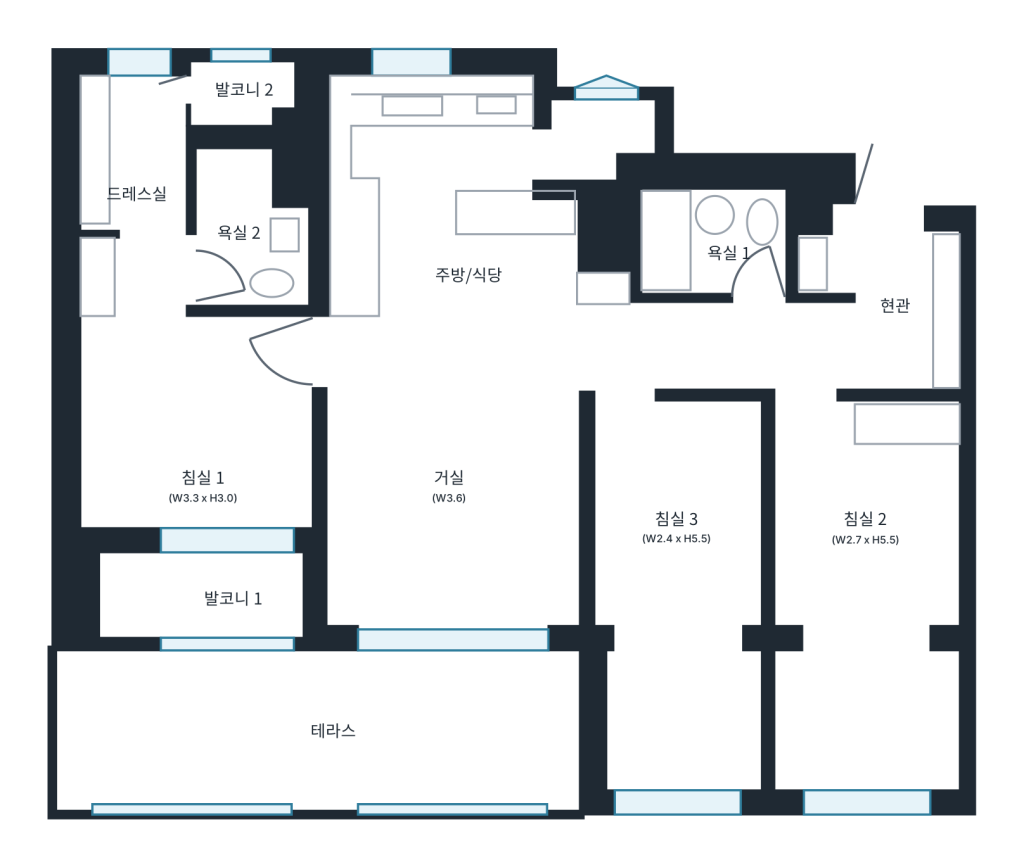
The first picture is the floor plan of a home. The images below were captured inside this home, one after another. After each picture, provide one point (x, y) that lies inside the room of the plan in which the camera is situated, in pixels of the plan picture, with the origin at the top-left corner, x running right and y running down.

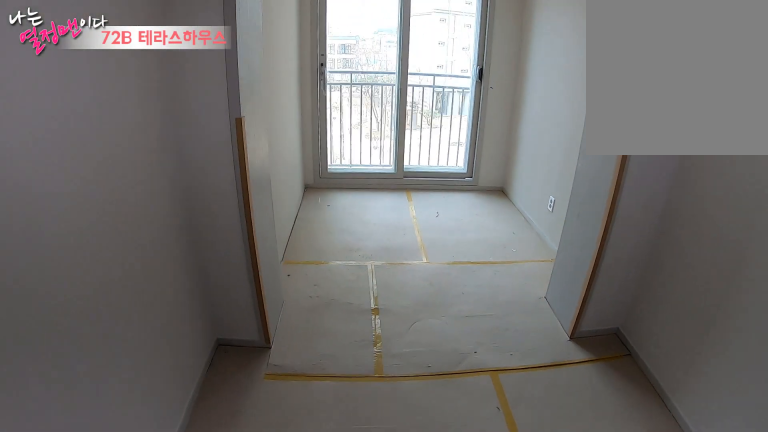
(680, 536)
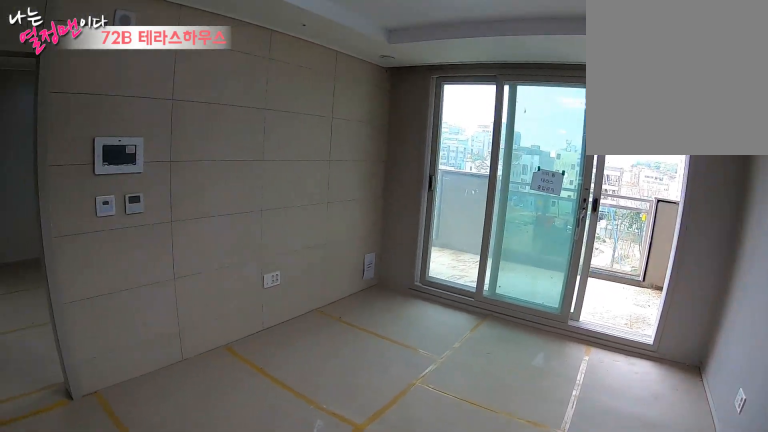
(444, 495)
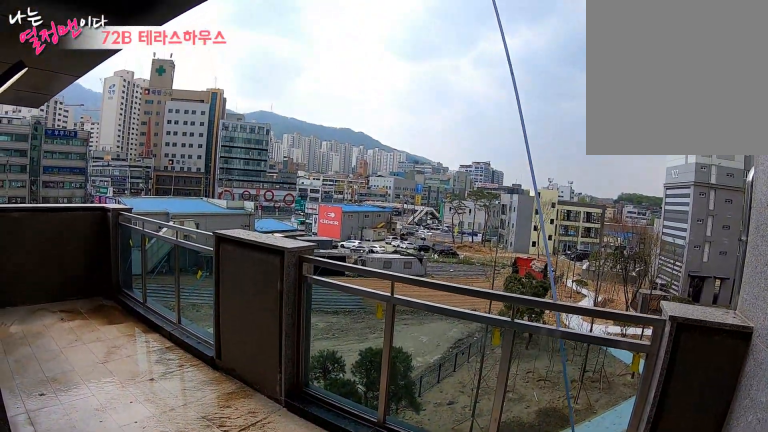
(327, 730)
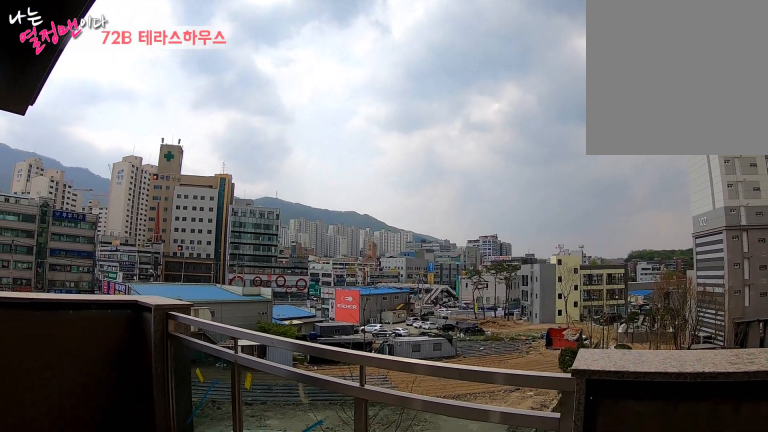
(327, 730)
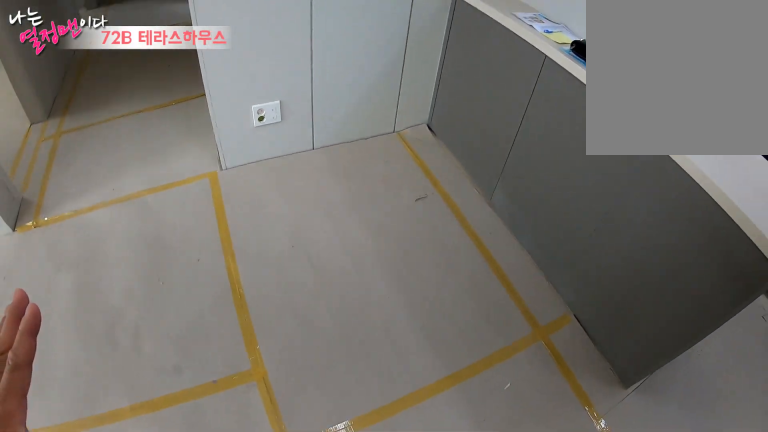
(458, 274)
